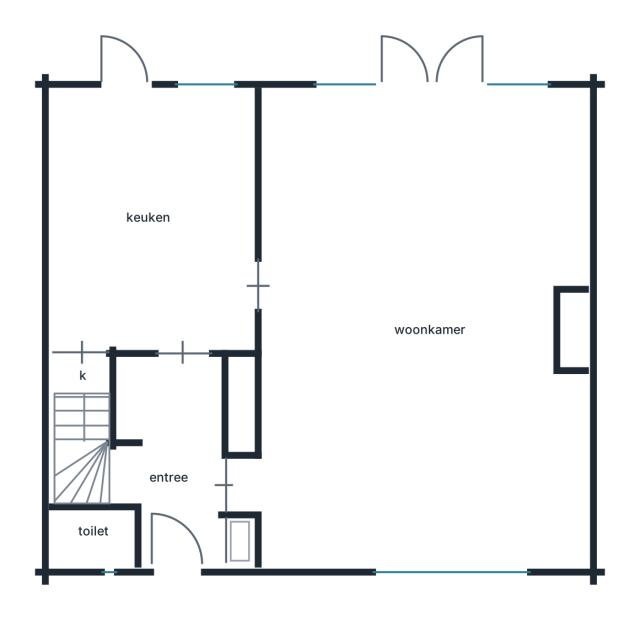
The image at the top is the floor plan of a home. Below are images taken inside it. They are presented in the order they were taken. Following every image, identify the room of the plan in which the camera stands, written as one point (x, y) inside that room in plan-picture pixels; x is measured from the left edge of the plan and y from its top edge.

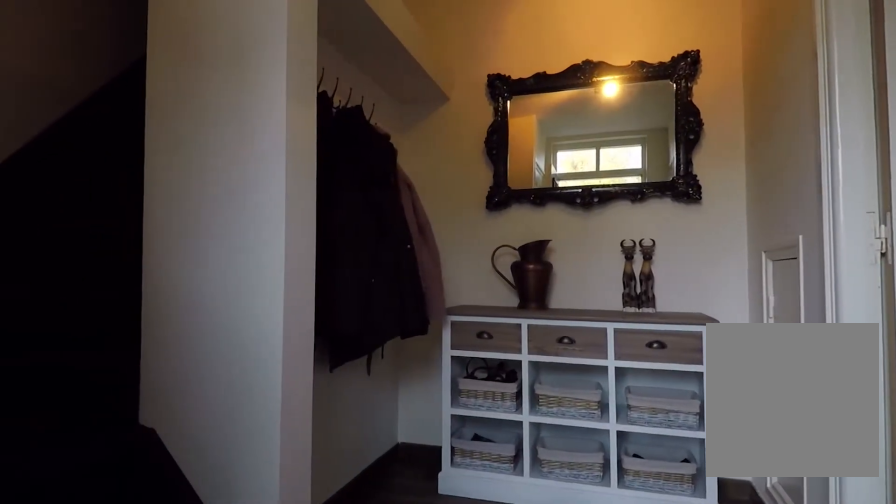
(172, 459)
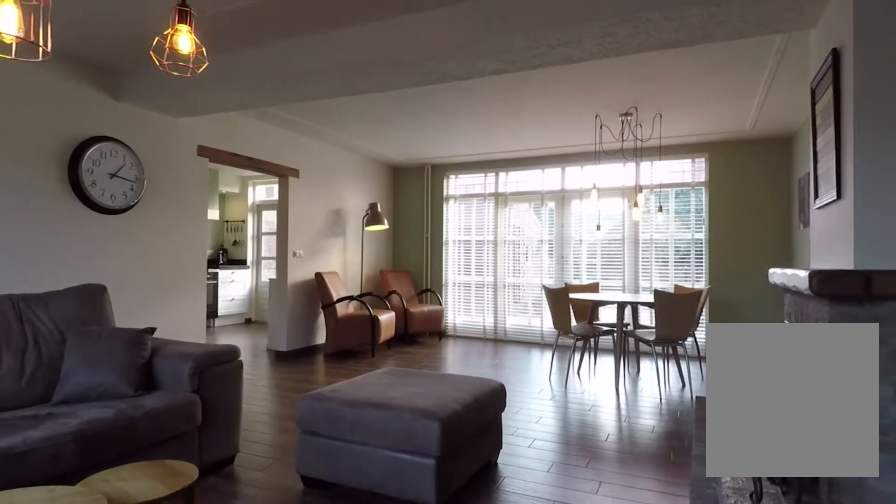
(425, 150)
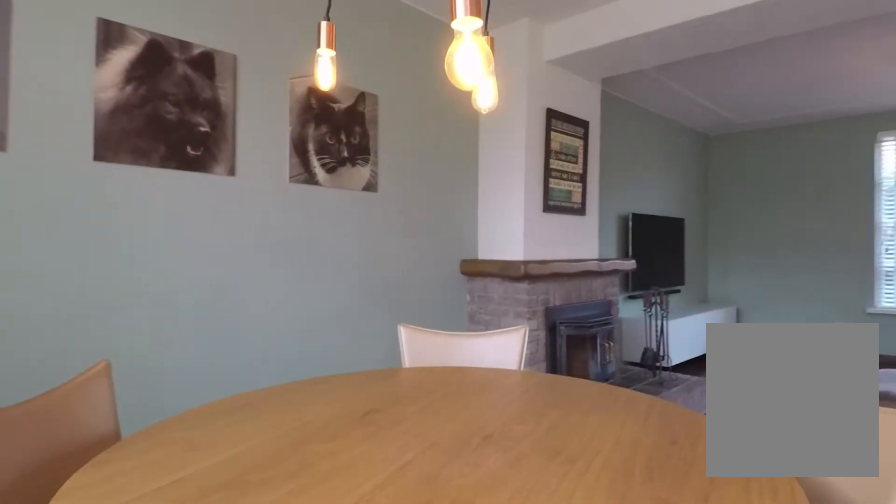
(425, 150)
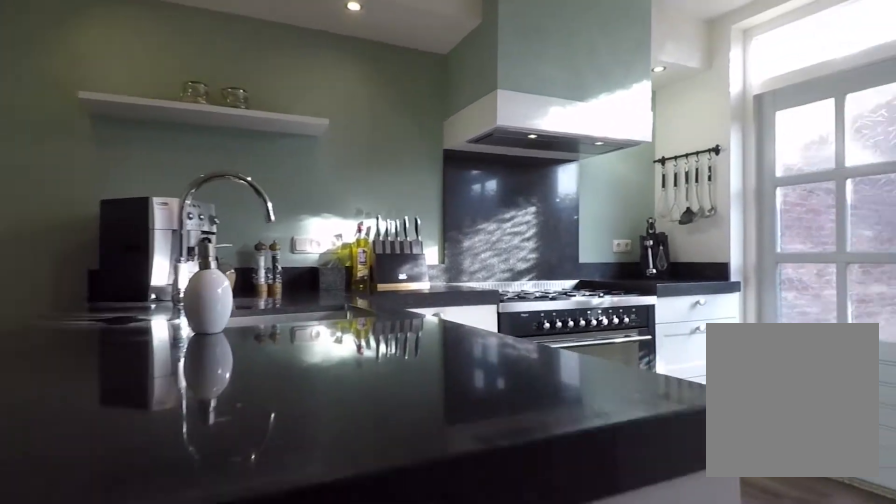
(155, 189)
